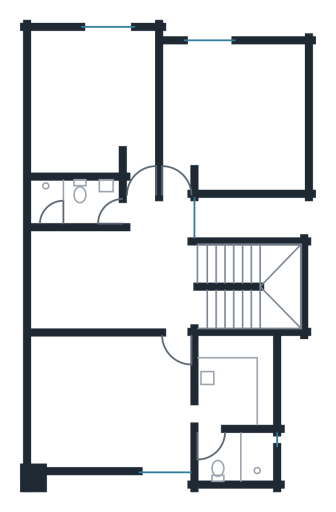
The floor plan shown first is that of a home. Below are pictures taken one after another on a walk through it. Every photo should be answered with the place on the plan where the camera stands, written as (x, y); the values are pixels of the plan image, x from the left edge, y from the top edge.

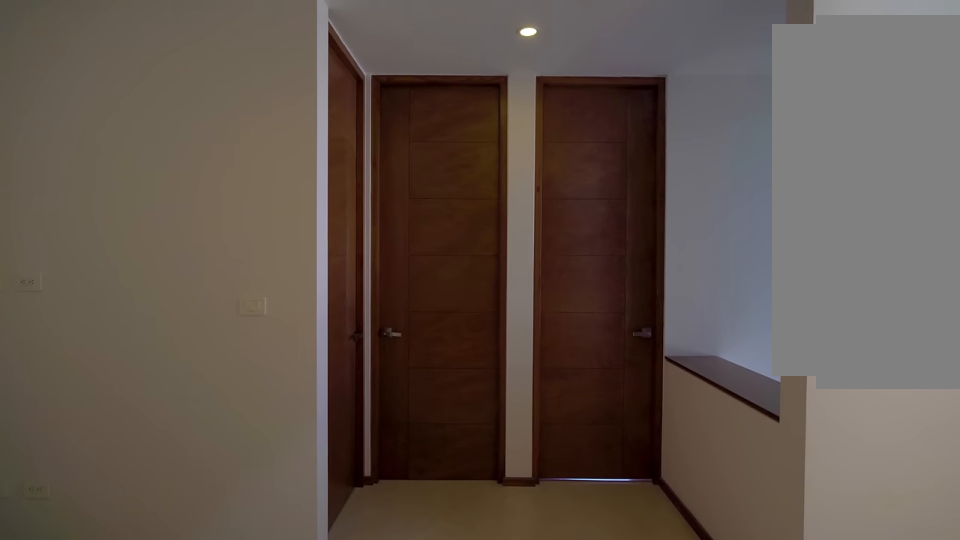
(123, 281)
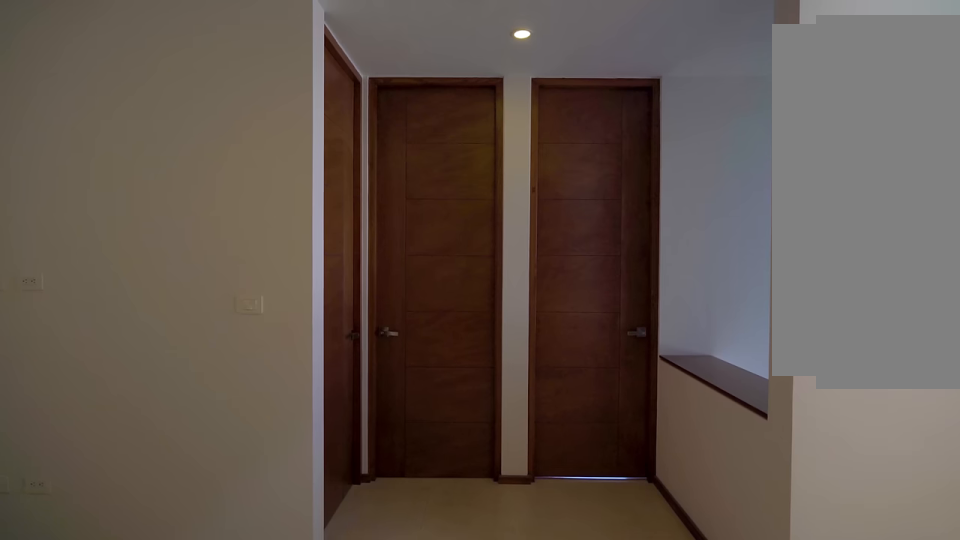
(150, 269)
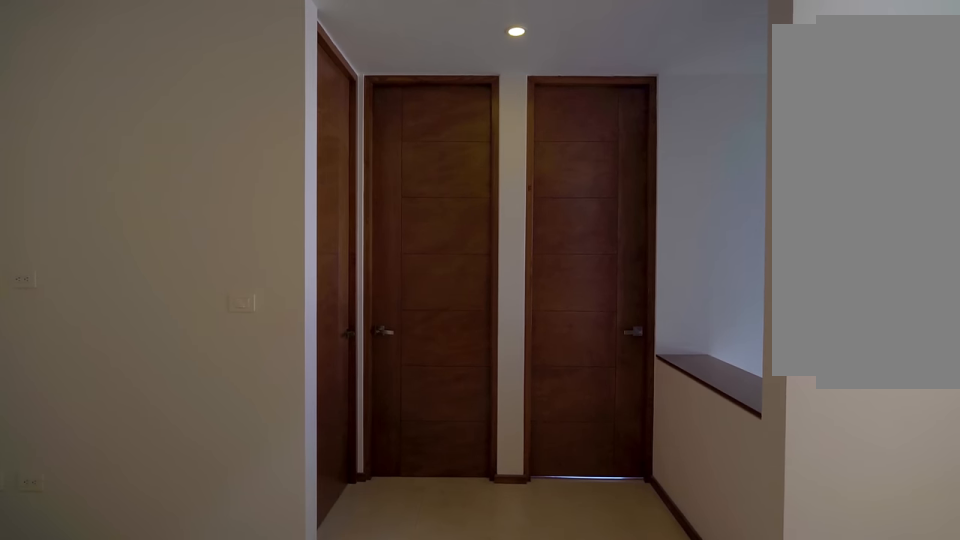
(151, 269)
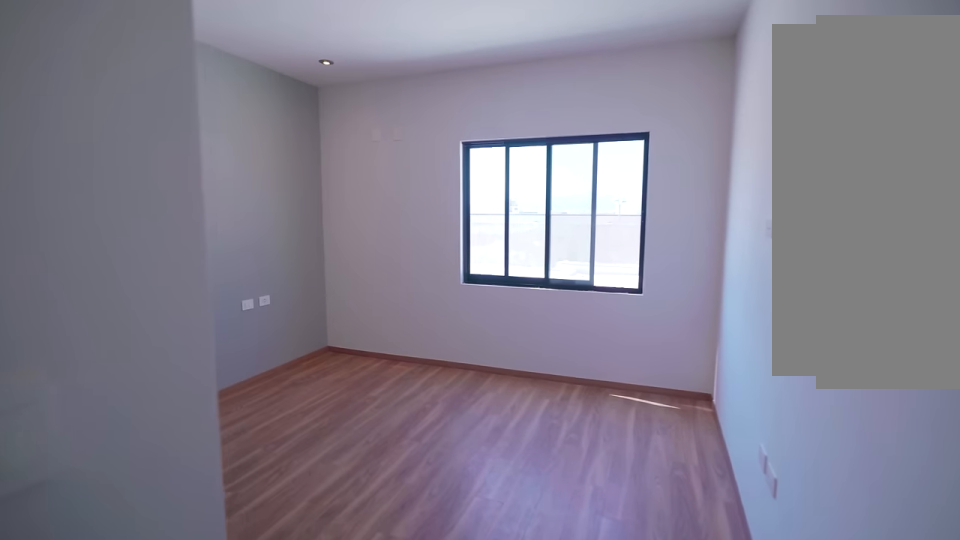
(145, 207)
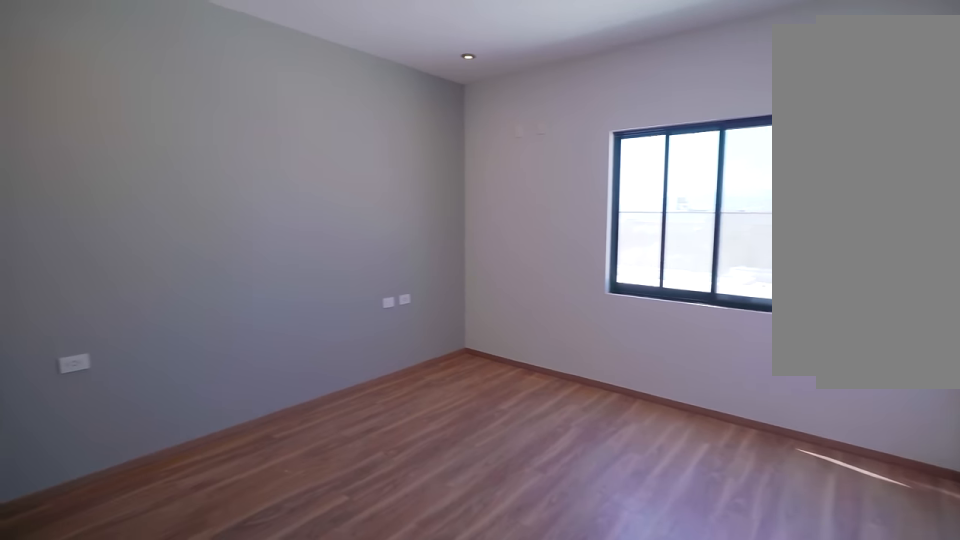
(141, 189)
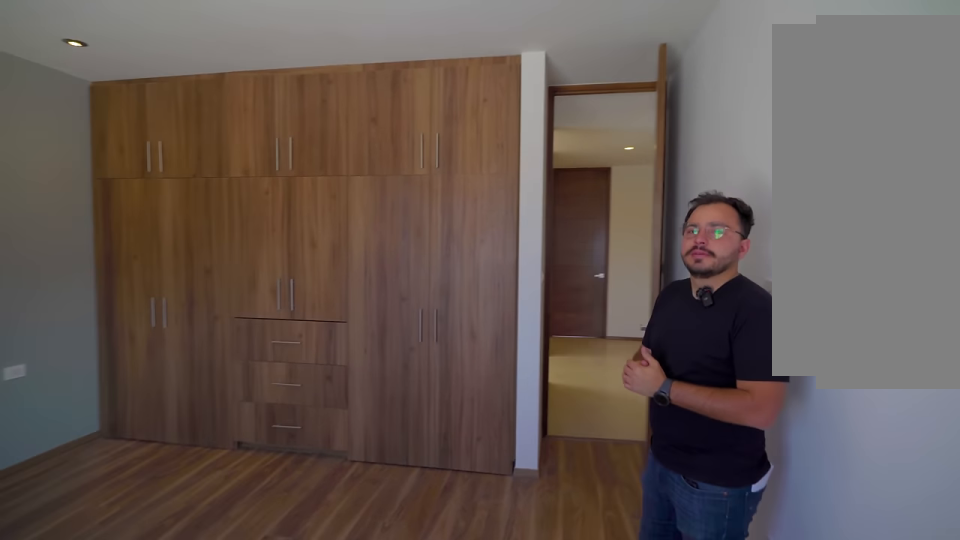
(179, 60)
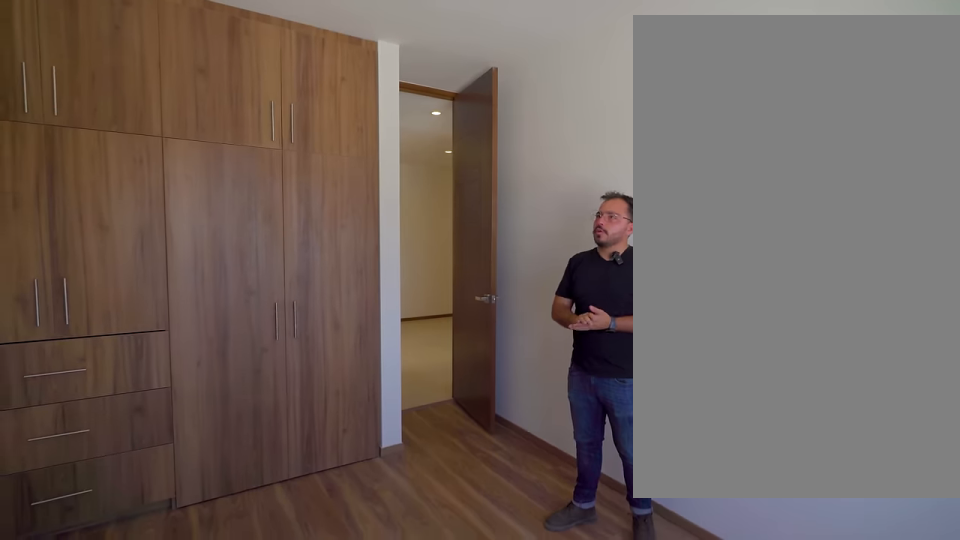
(180, 60)
